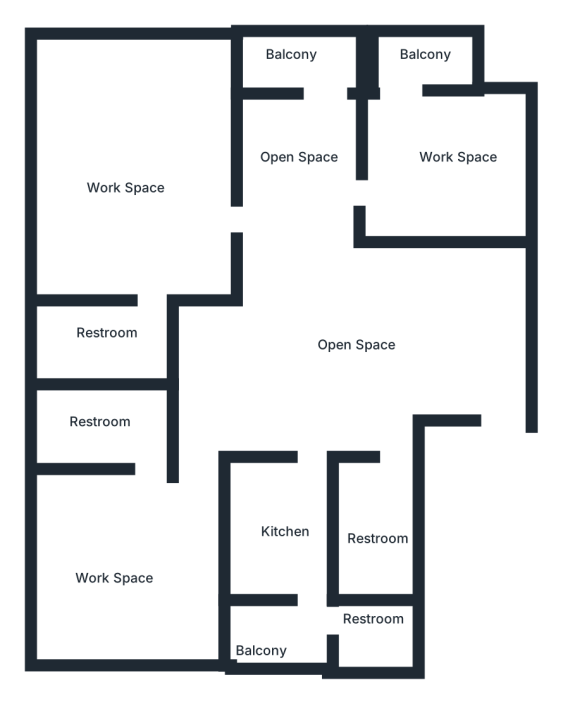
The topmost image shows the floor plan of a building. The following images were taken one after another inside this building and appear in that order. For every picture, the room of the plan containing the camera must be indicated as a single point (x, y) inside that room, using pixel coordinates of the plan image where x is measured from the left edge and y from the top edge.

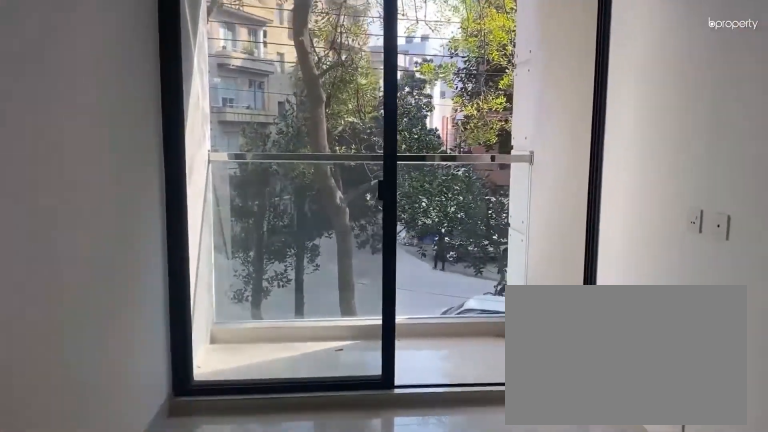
(300, 160)
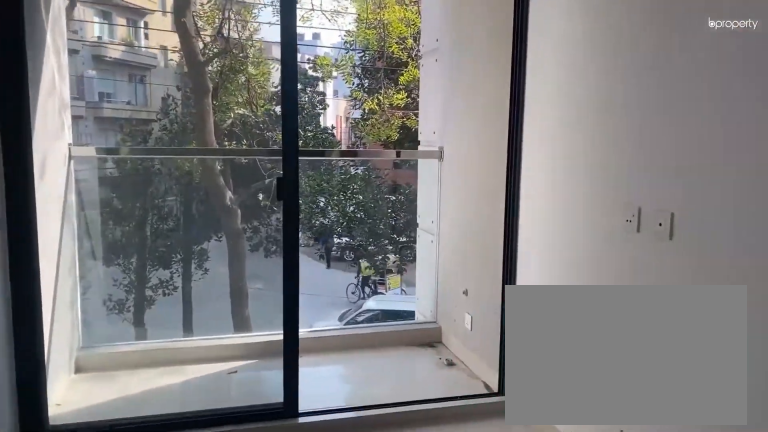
(300, 160)
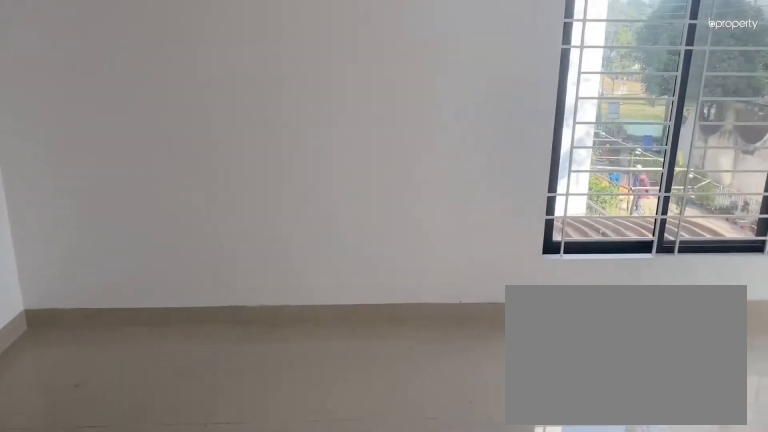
(138, 157)
